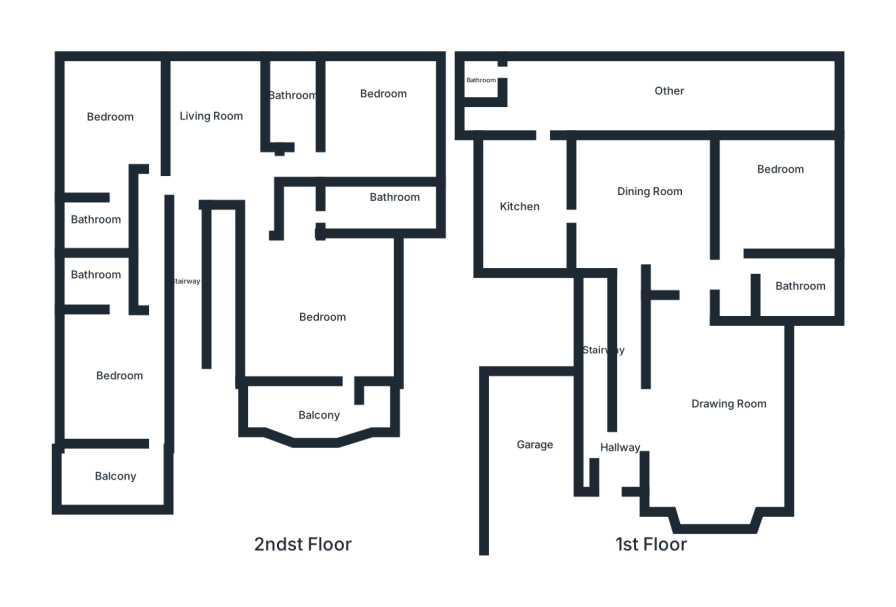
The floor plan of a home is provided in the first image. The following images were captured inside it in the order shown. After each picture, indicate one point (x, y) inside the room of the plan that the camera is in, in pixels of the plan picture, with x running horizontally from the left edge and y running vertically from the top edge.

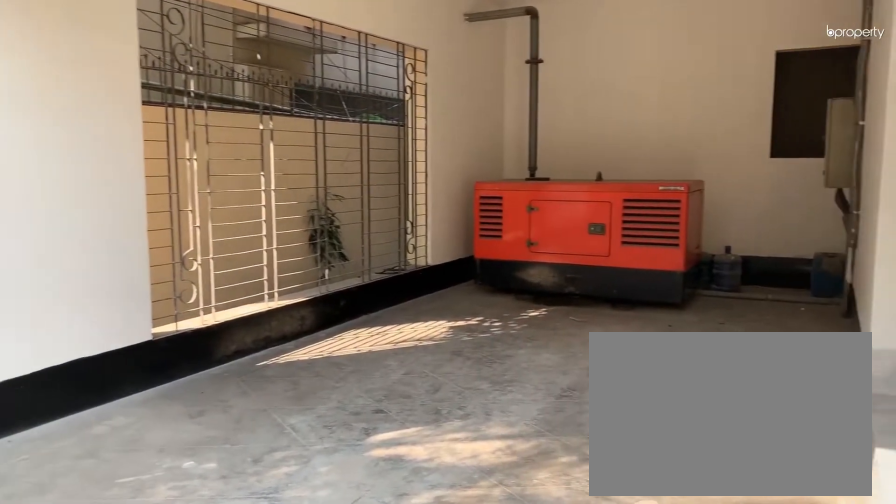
(534, 456)
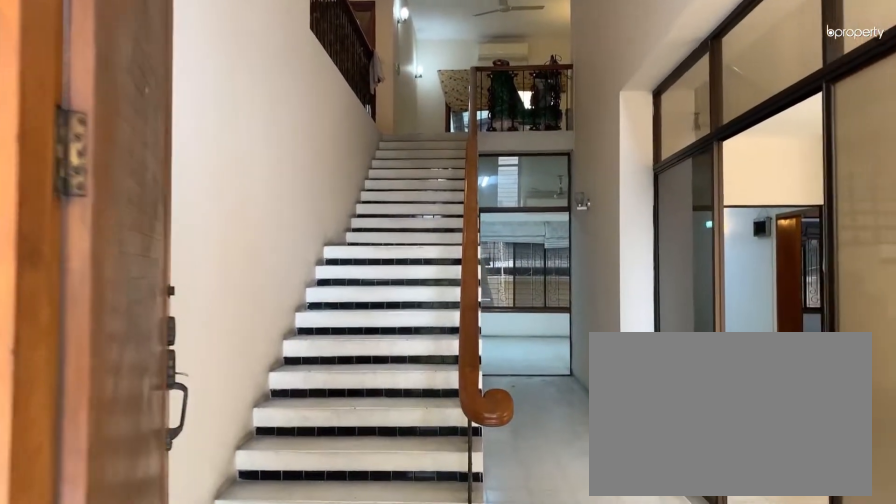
(623, 446)
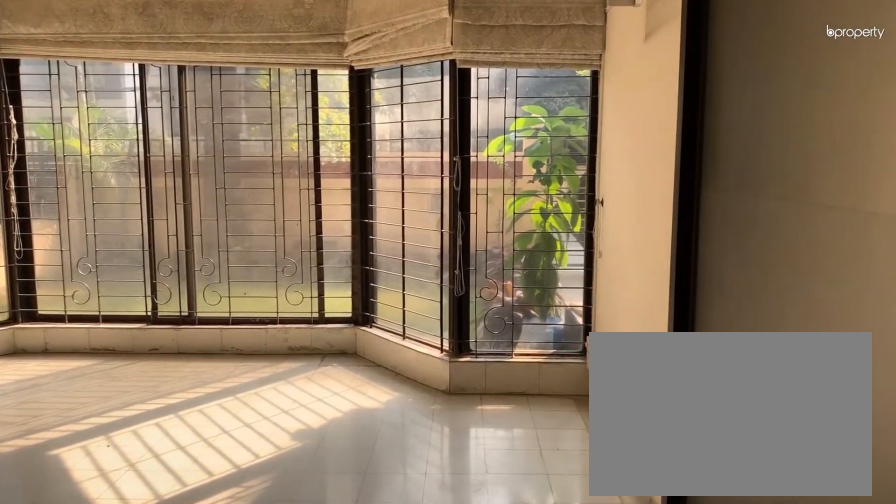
(719, 409)
